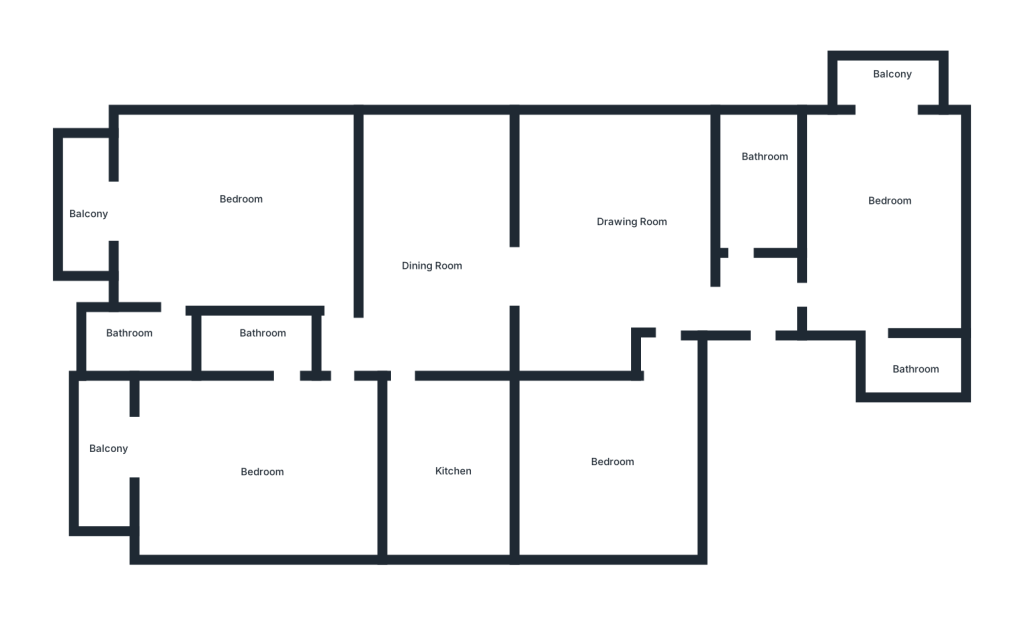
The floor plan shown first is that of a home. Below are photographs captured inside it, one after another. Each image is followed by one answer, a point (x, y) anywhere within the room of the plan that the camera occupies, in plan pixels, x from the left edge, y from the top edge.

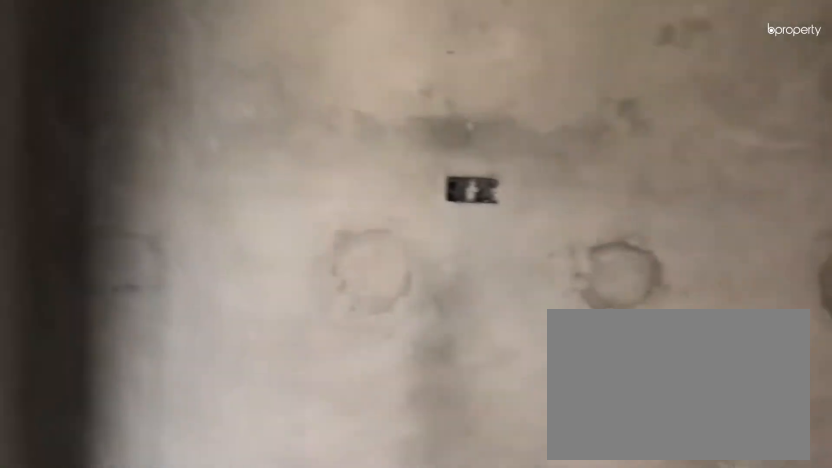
(236, 477)
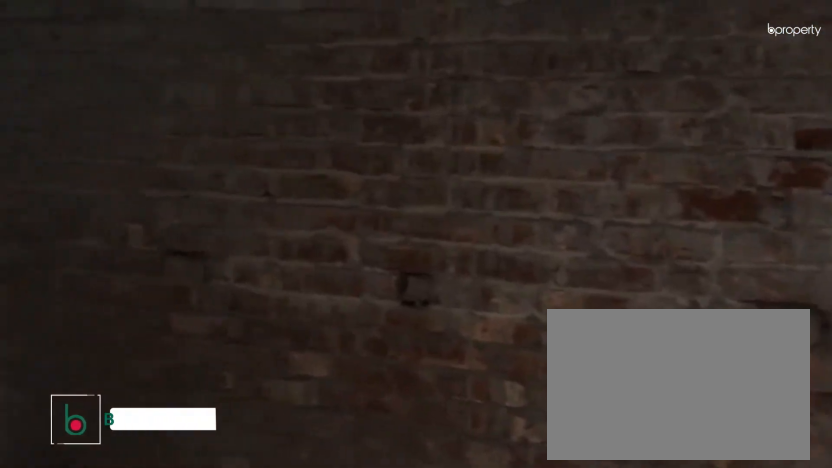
(263, 345)
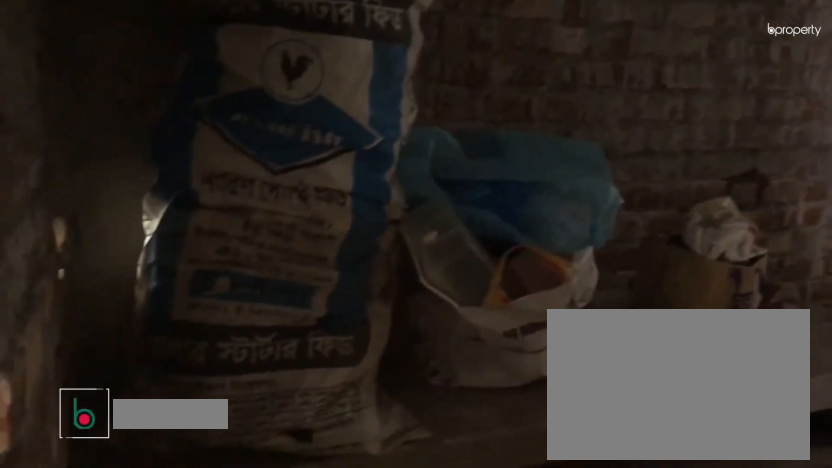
(448, 464)
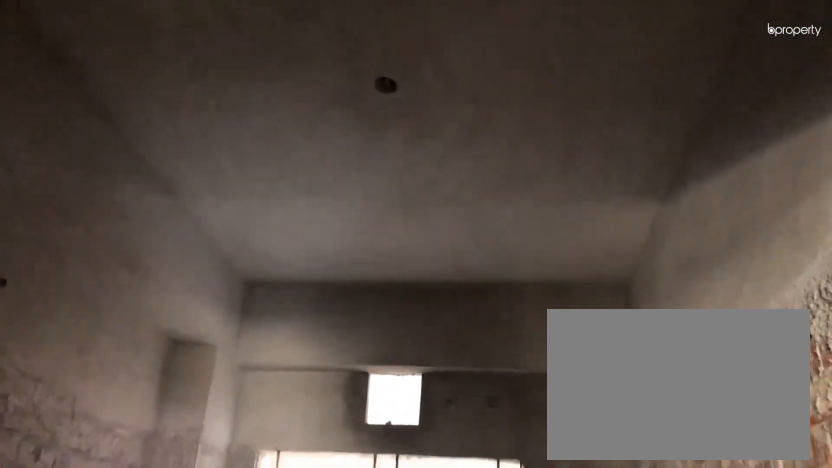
(448, 464)
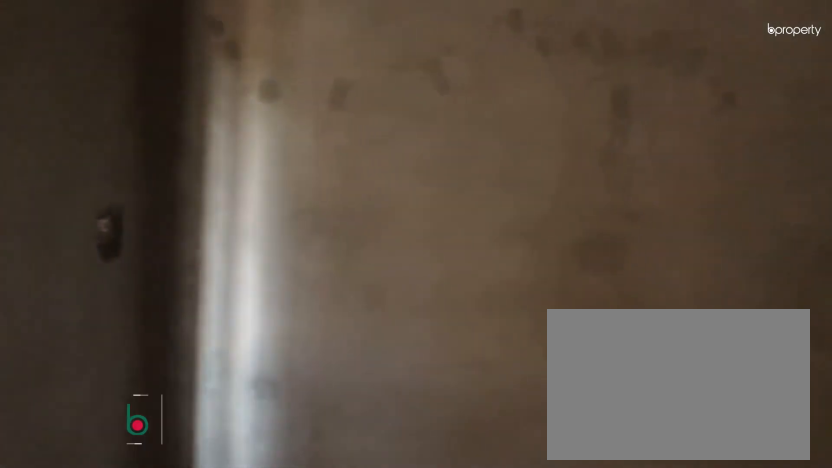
(628, 452)
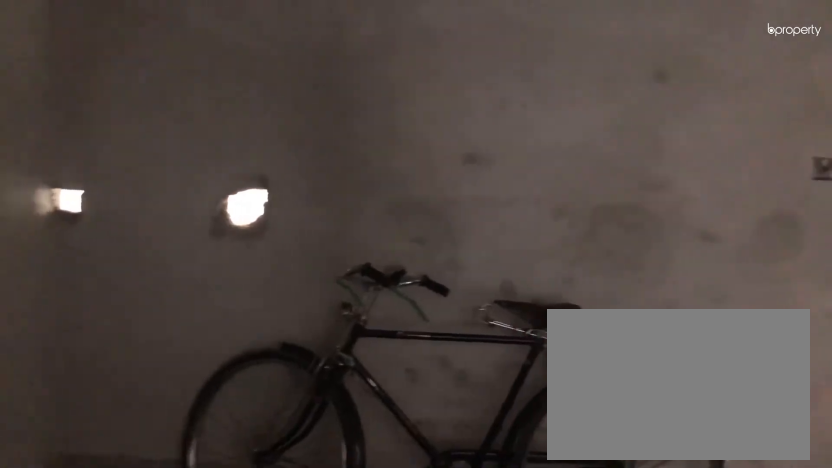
(628, 452)
